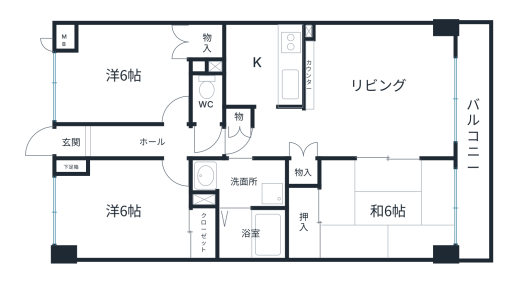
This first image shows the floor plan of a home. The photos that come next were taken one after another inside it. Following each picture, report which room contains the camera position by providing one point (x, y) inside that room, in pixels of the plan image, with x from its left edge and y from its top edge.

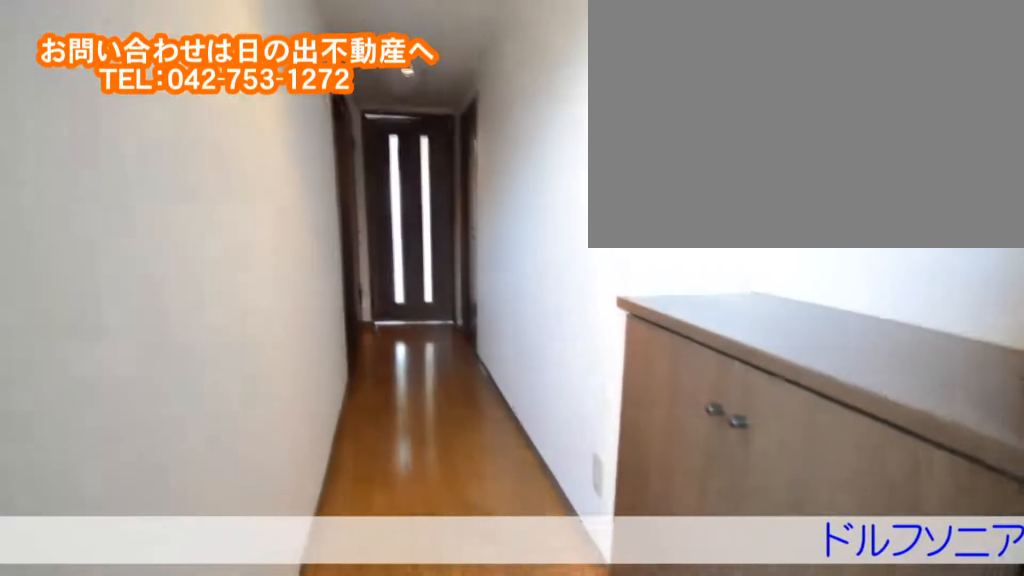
(96, 141)
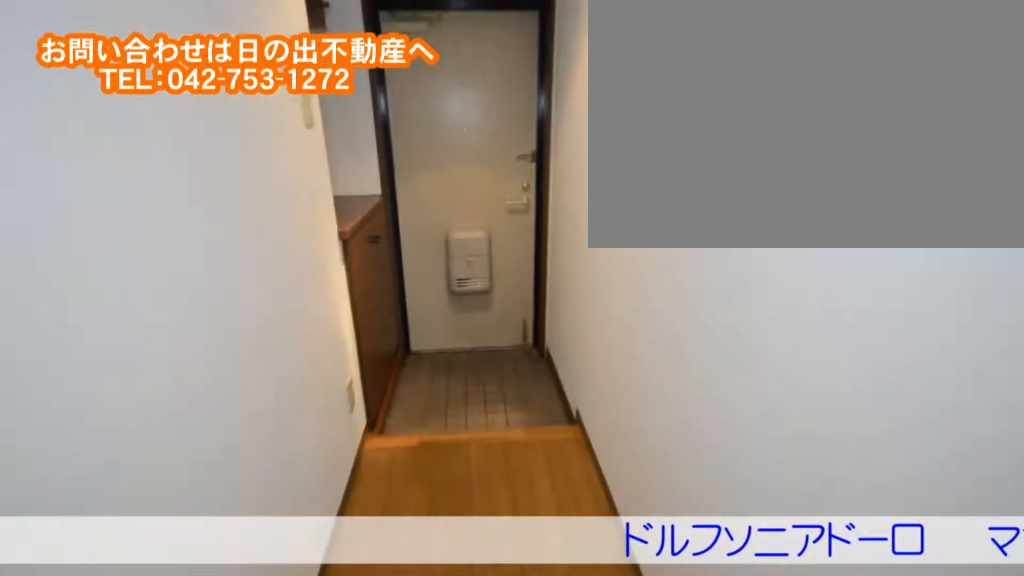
(96, 141)
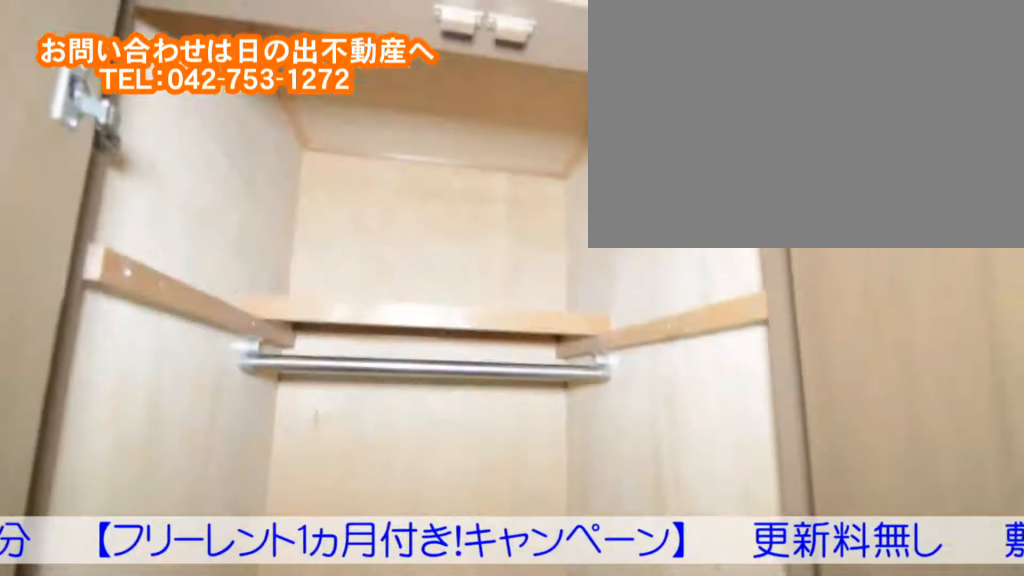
(88, 72)
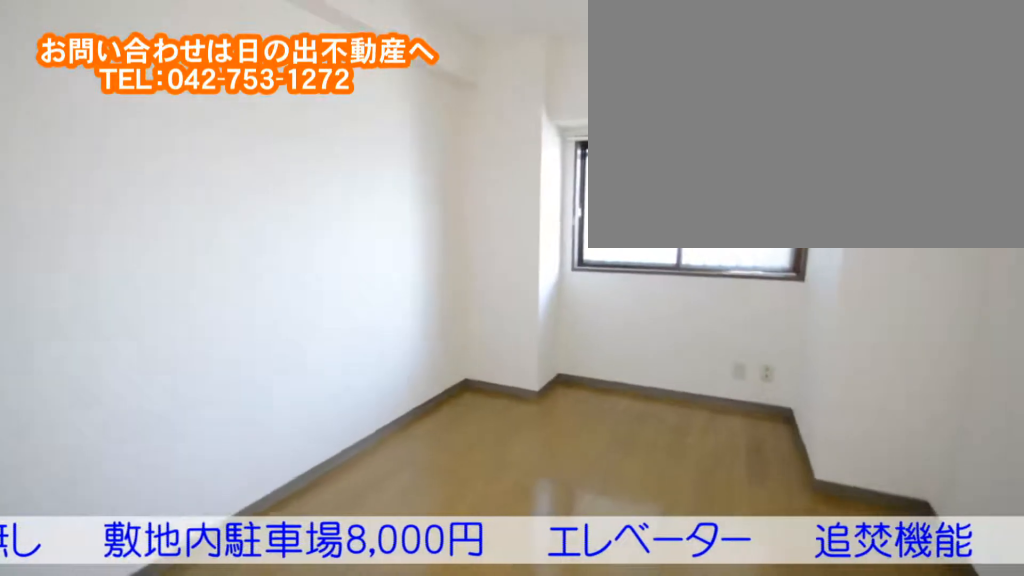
(94, 223)
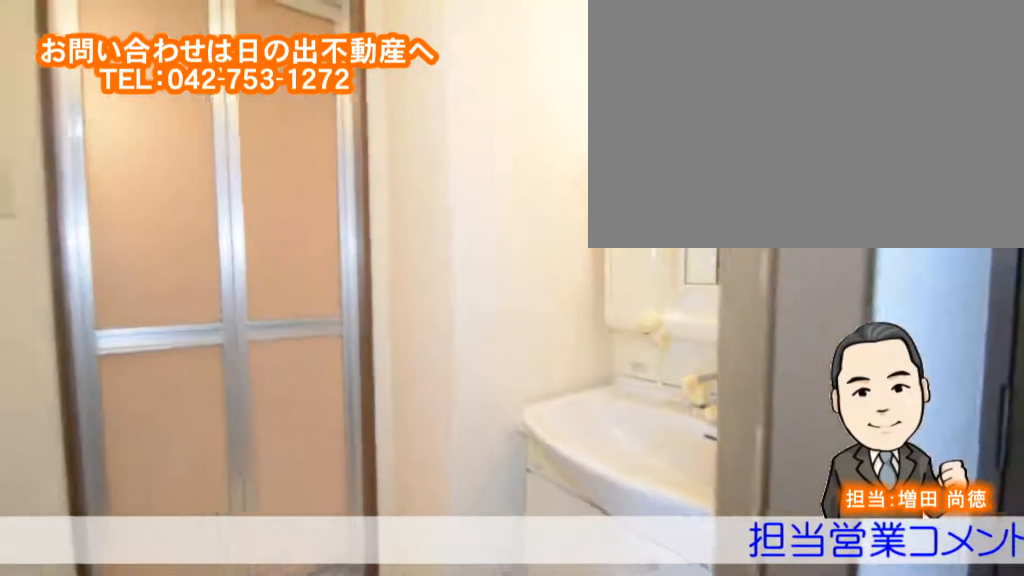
(258, 179)
